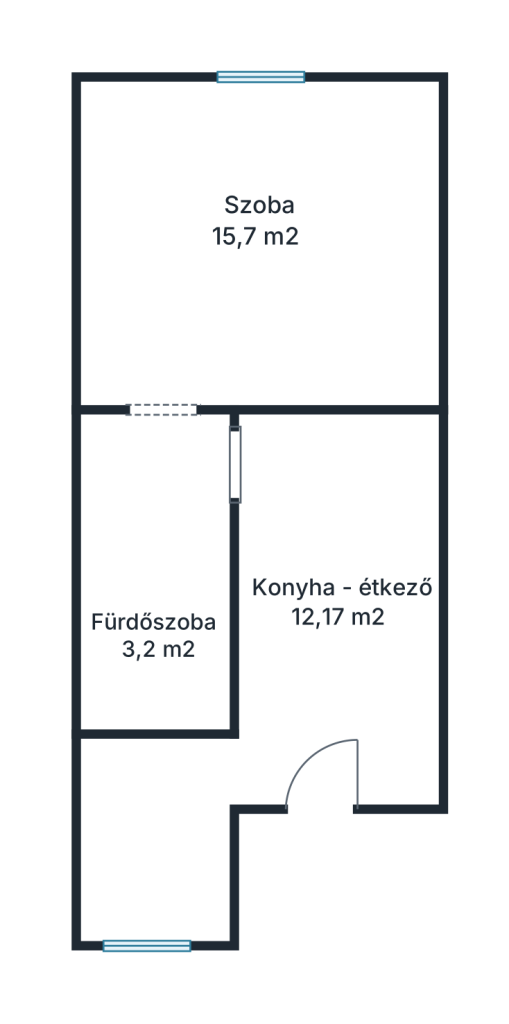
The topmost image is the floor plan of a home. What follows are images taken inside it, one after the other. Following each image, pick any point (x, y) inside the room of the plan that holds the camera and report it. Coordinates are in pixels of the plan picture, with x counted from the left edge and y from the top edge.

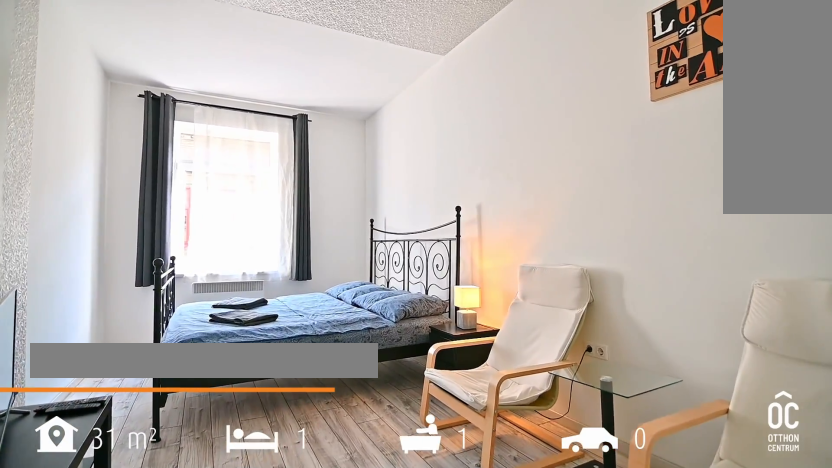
(261, 240)
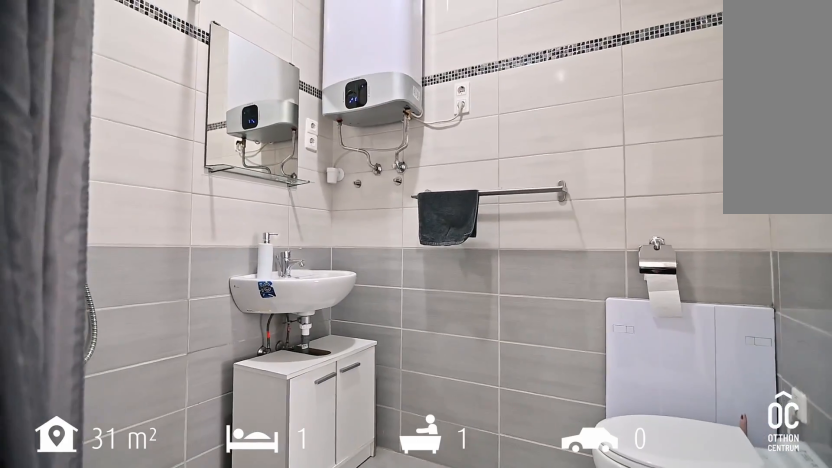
(150, 566)
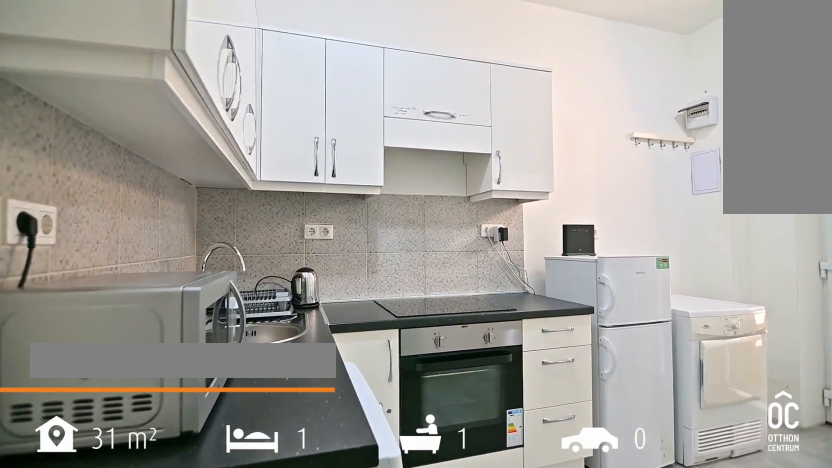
(336, 620)
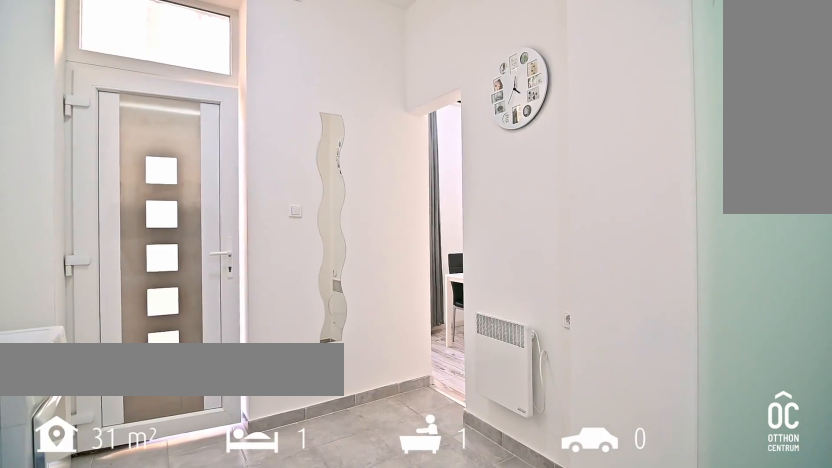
(336, 620)
